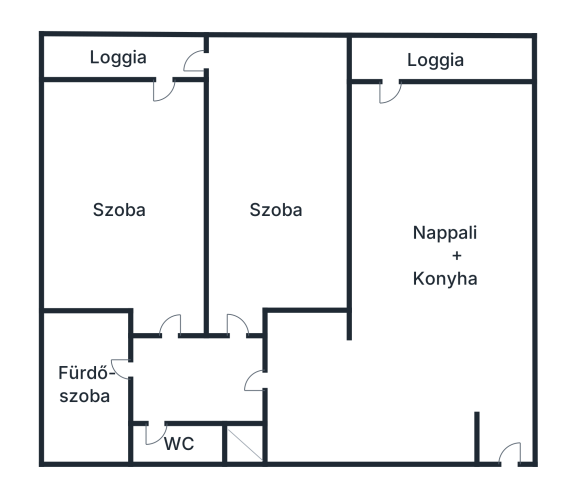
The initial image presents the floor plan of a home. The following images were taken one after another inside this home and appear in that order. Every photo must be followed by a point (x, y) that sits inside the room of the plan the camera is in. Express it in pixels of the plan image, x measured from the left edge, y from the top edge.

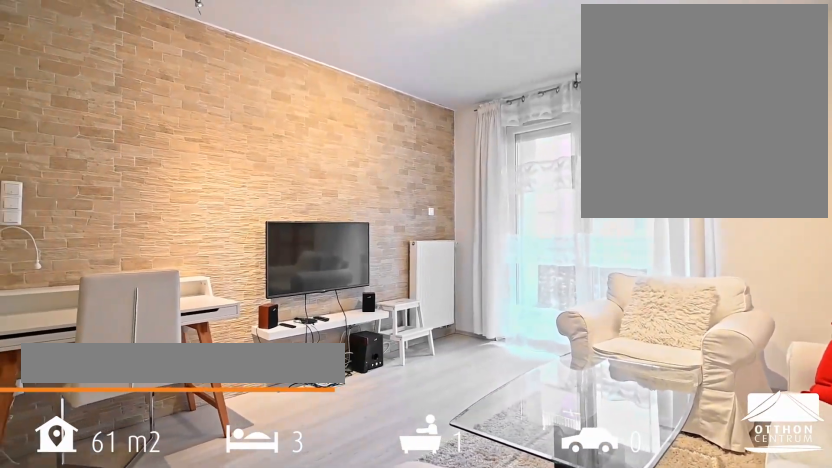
(426, 327)
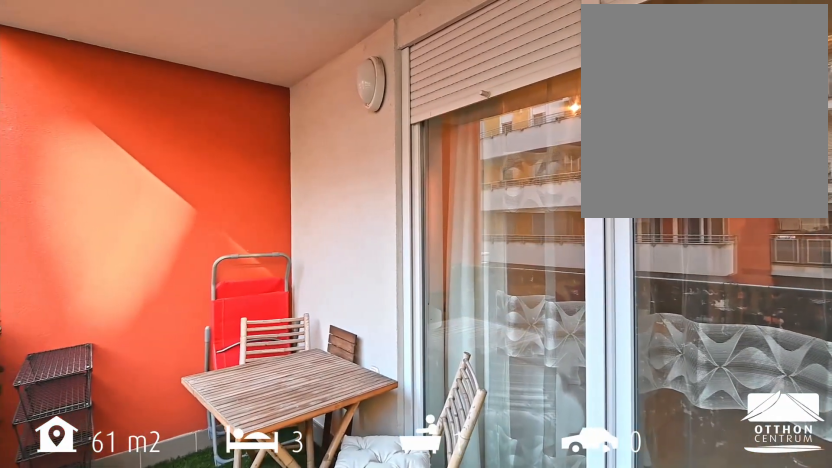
(439, 58)
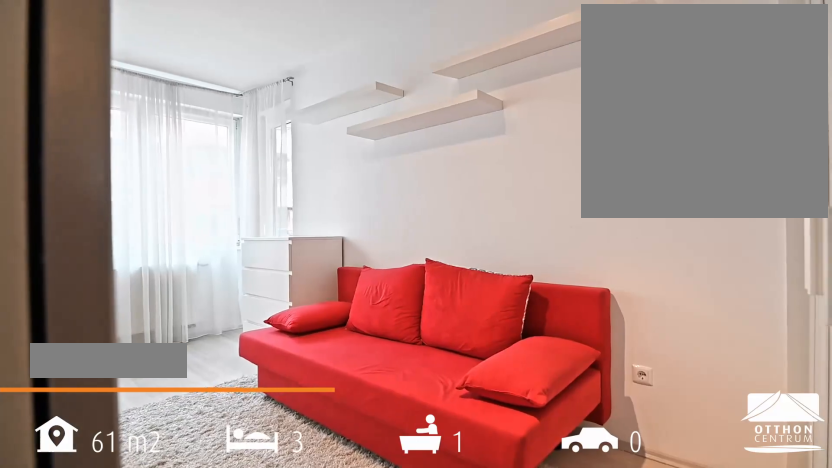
(280, 182)
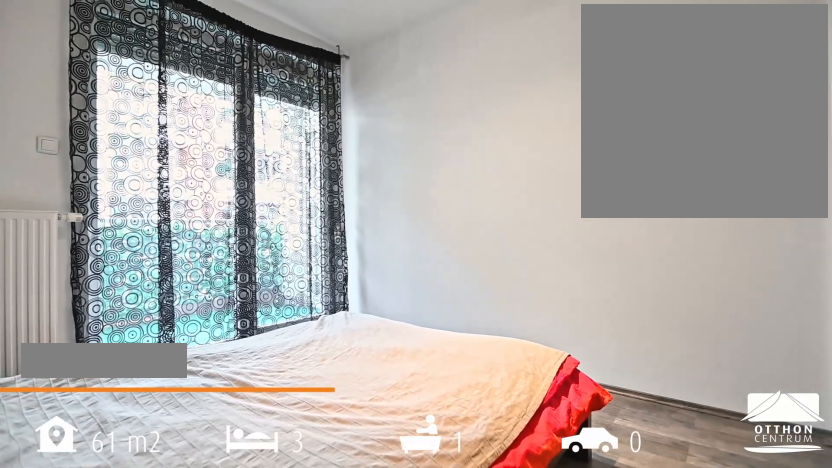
(123, 207)
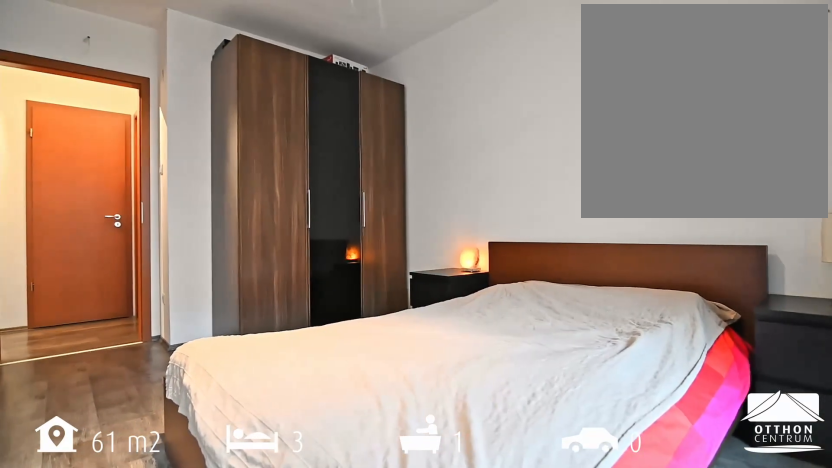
(123, 207)
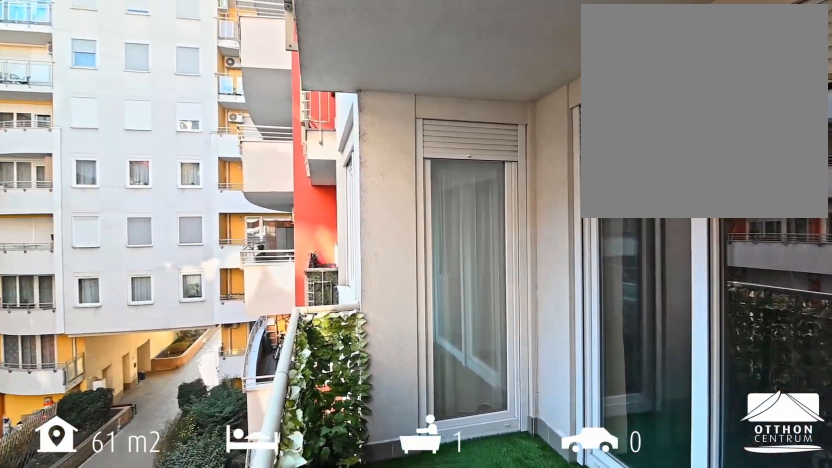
(122, 55)
